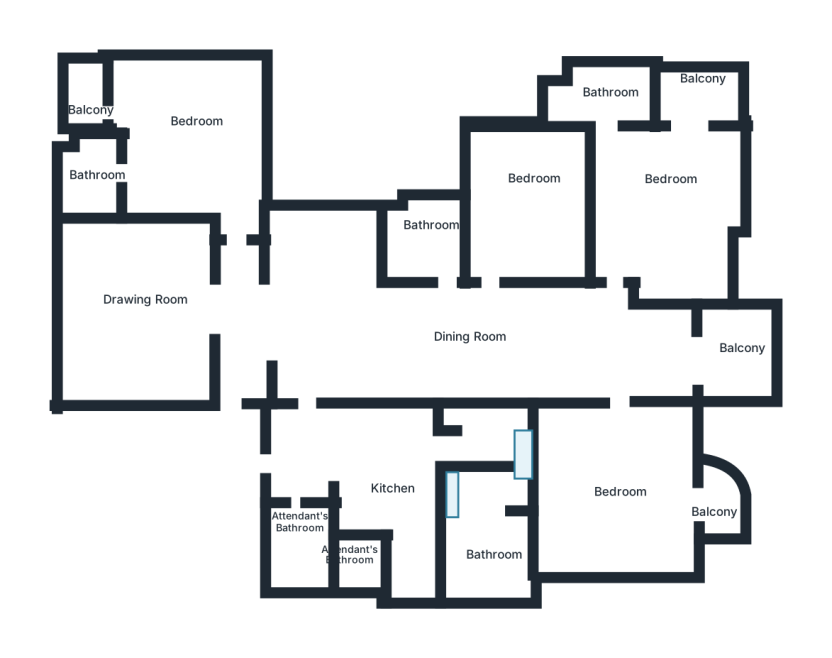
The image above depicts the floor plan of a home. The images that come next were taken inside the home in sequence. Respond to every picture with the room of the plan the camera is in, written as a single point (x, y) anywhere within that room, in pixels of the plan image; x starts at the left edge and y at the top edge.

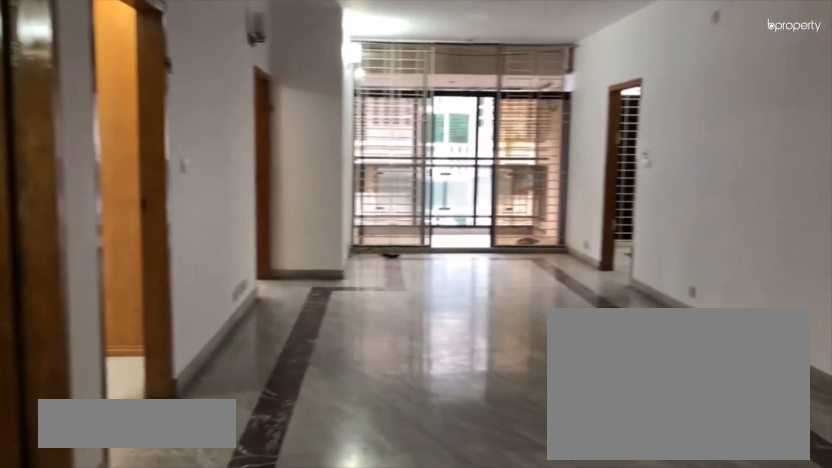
(373, 331)
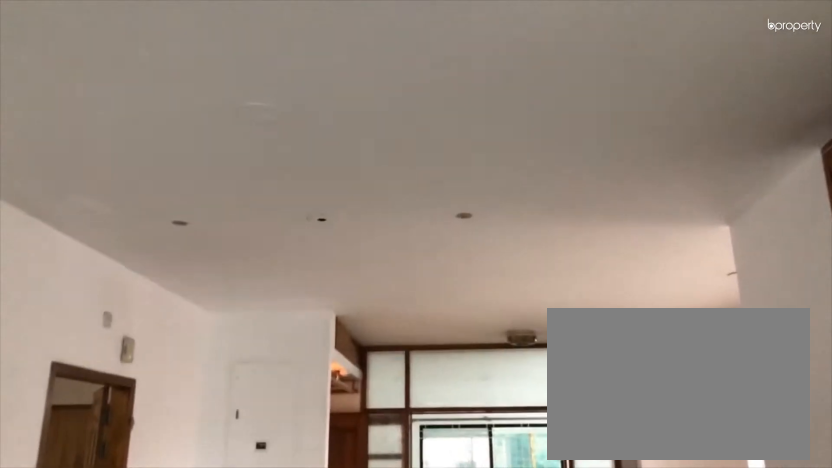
(373, 331)
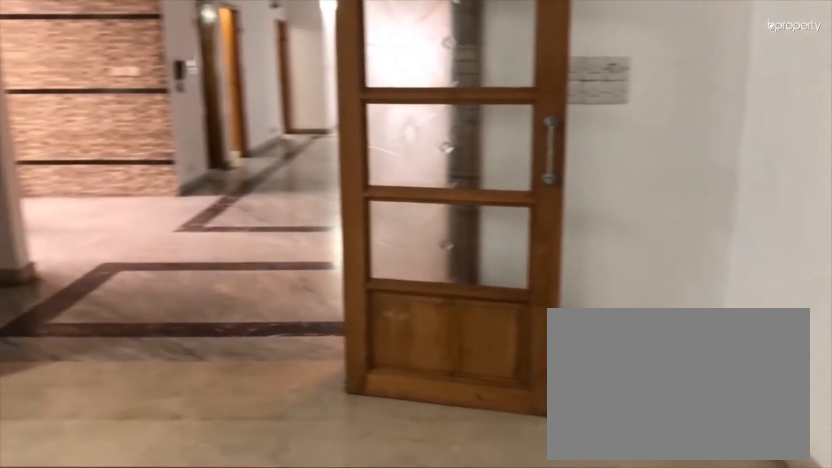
(129, 309)
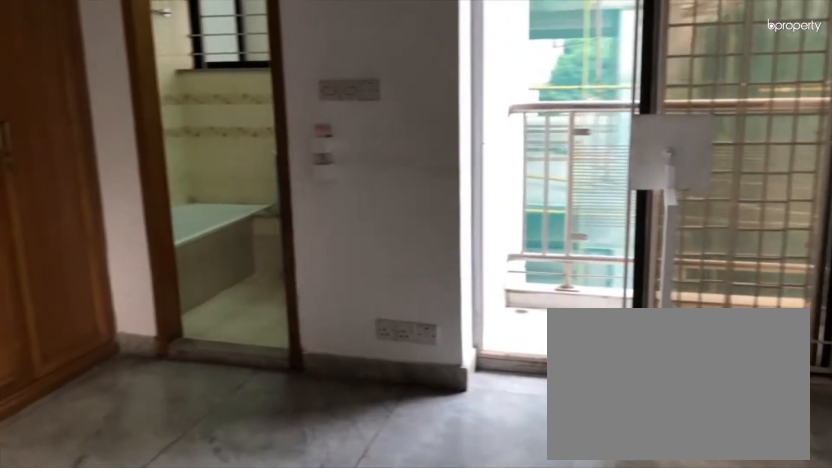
(174, 139)
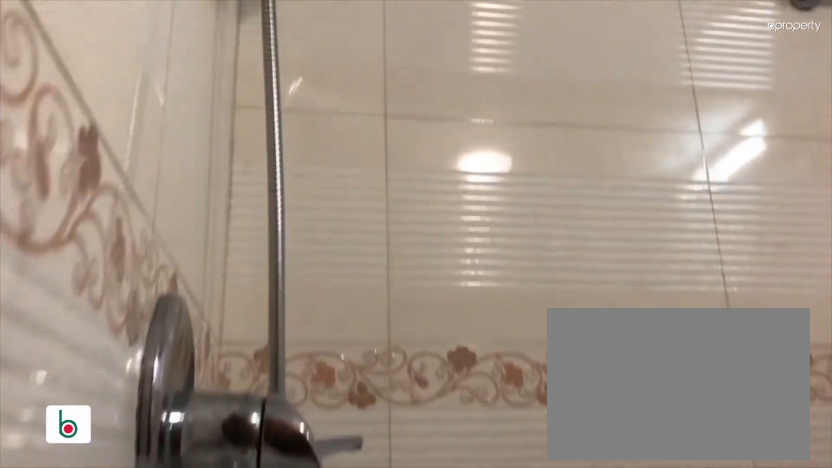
(101, 175)
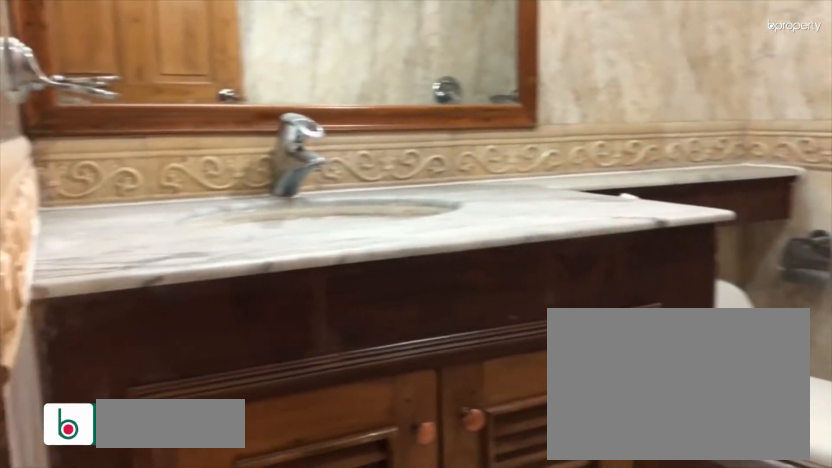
(428, 236)
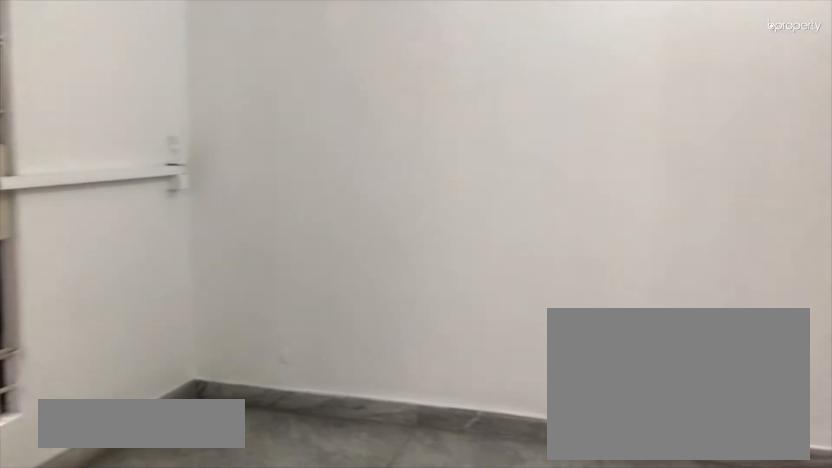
(535, 202)
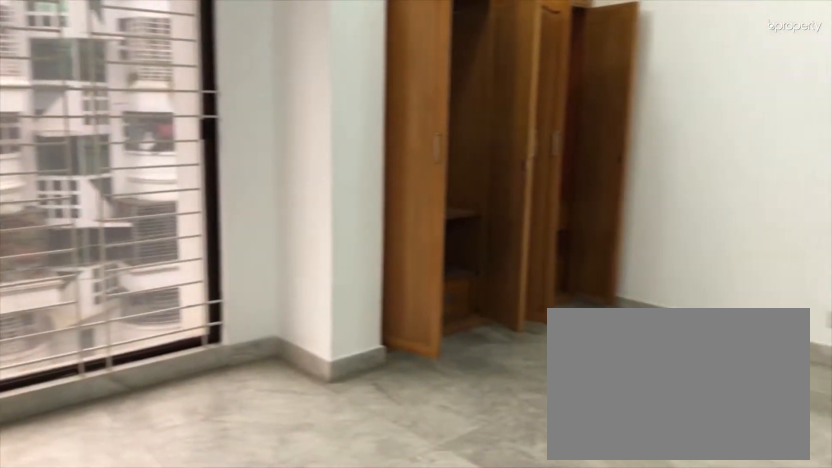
(679, 176)
